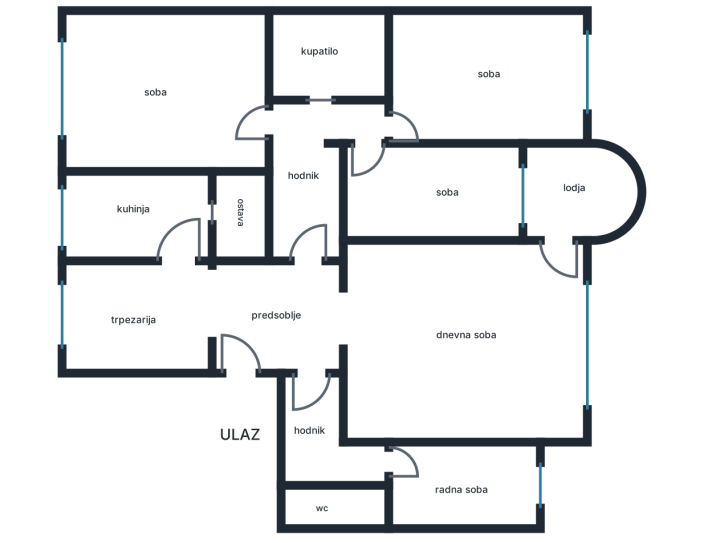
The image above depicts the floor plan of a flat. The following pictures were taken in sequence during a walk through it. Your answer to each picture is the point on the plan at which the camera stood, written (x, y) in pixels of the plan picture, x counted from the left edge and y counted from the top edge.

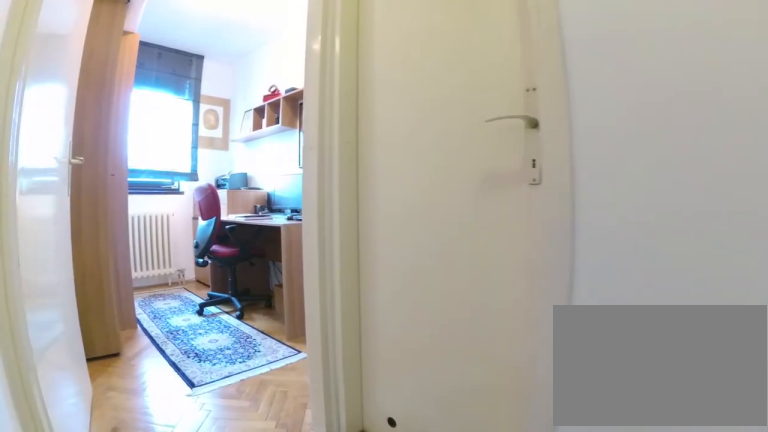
(297, 411)
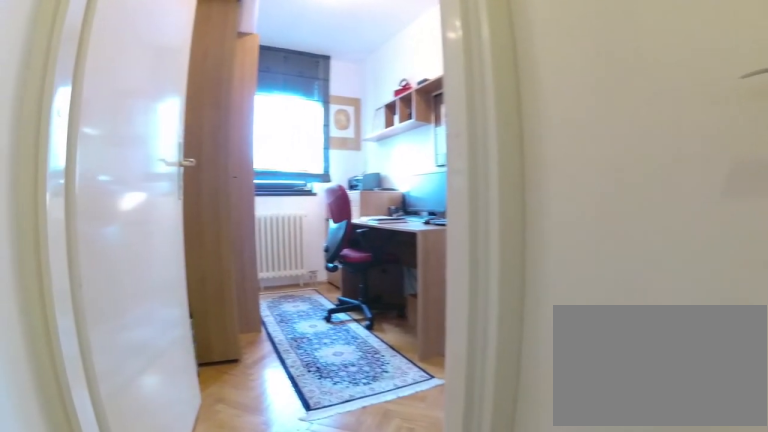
(287, 430)
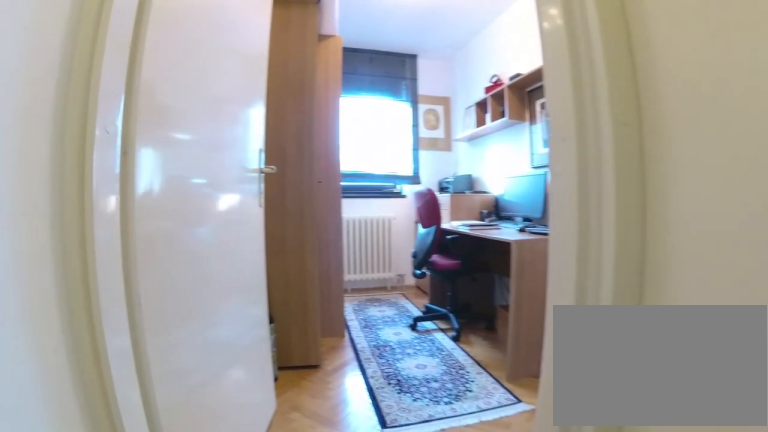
(284, 439)
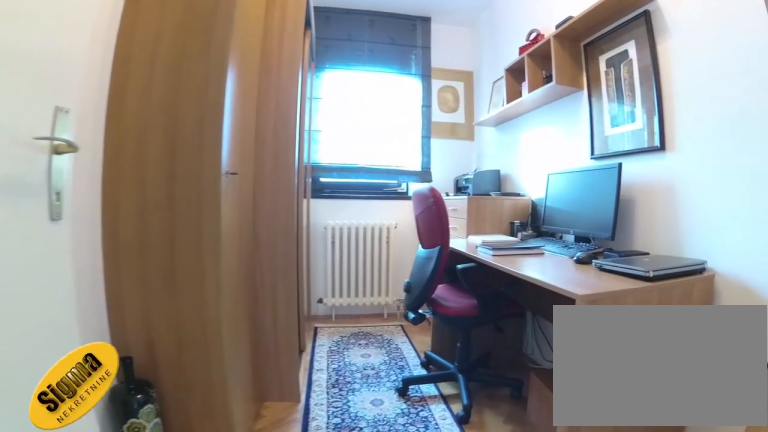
(340, 467)
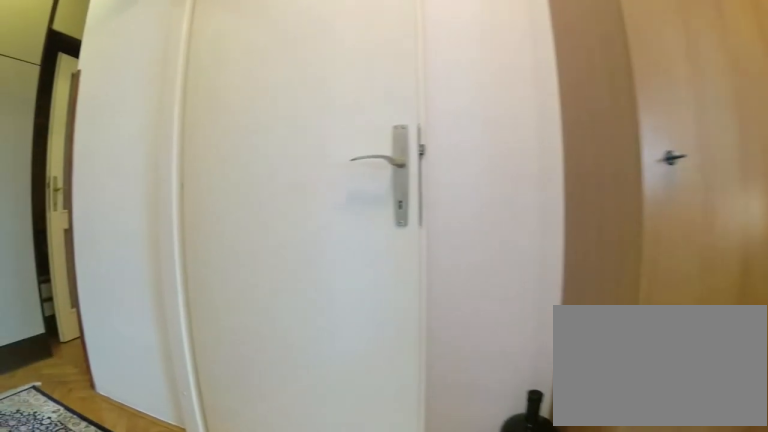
(451, 516)
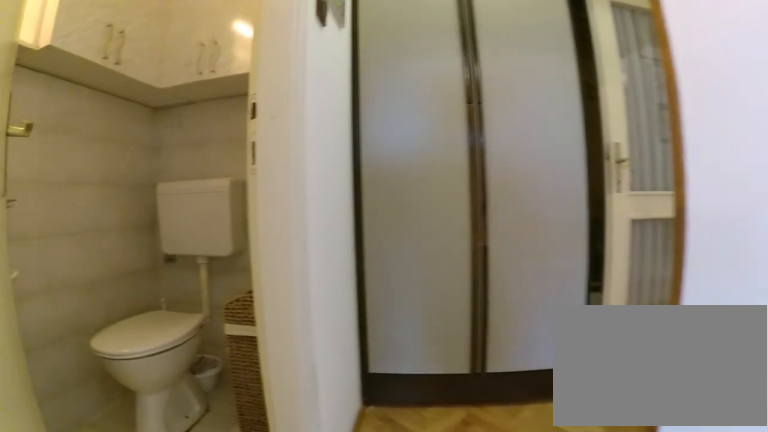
(413, 471)
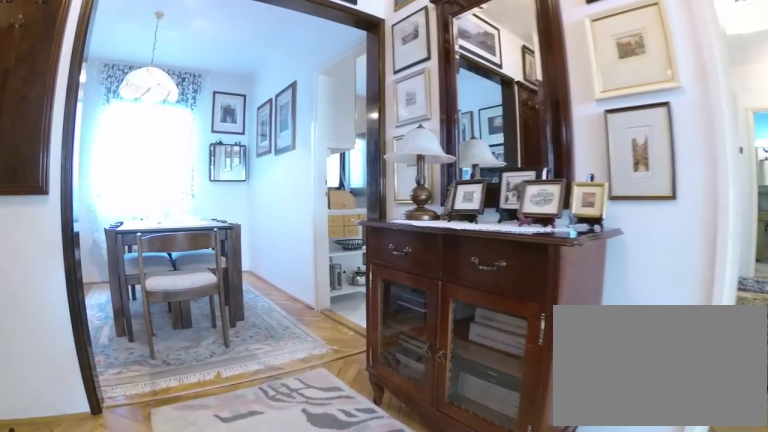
(290, 327)
